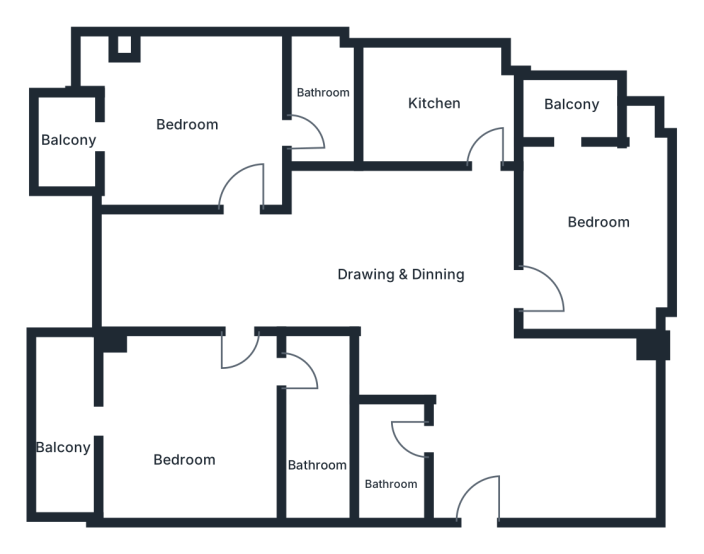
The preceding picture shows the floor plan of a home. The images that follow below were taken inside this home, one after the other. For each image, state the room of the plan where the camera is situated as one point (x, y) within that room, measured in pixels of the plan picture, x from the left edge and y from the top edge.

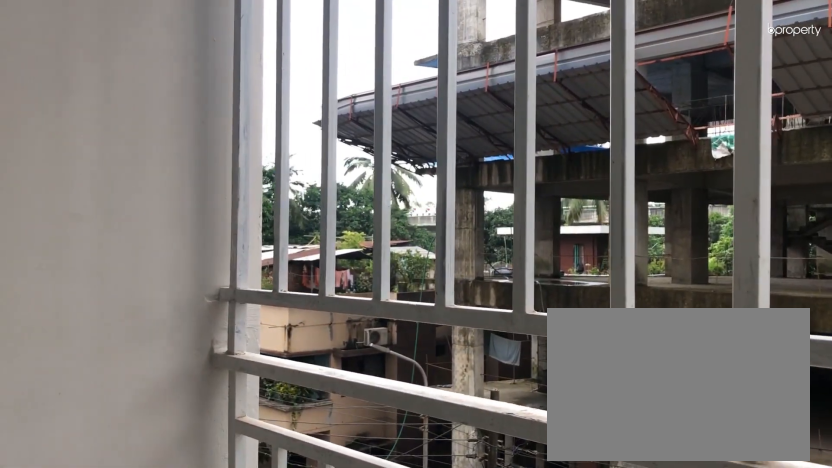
(70, 139)
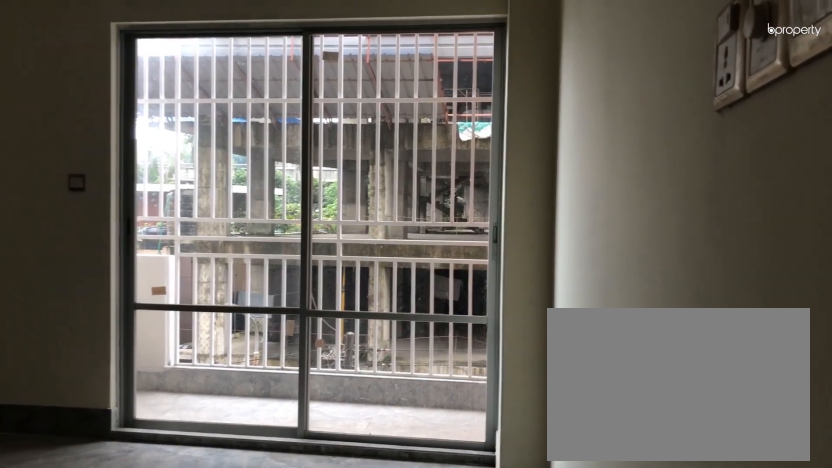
(185, 423)
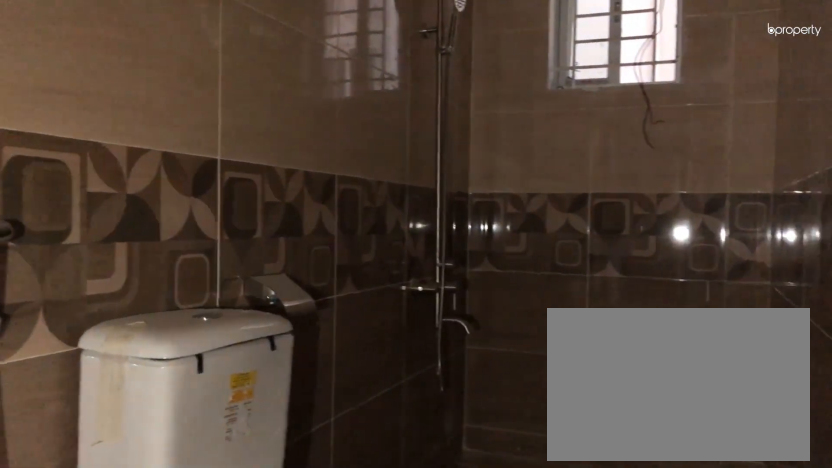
(313, 436)
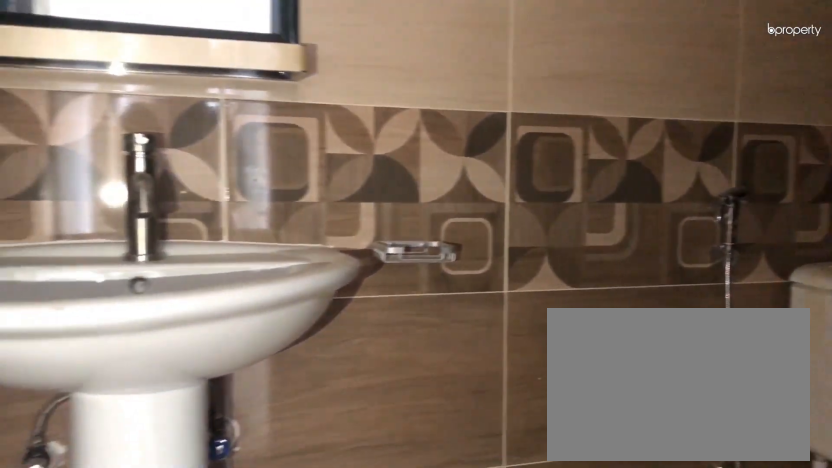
(313, 436)
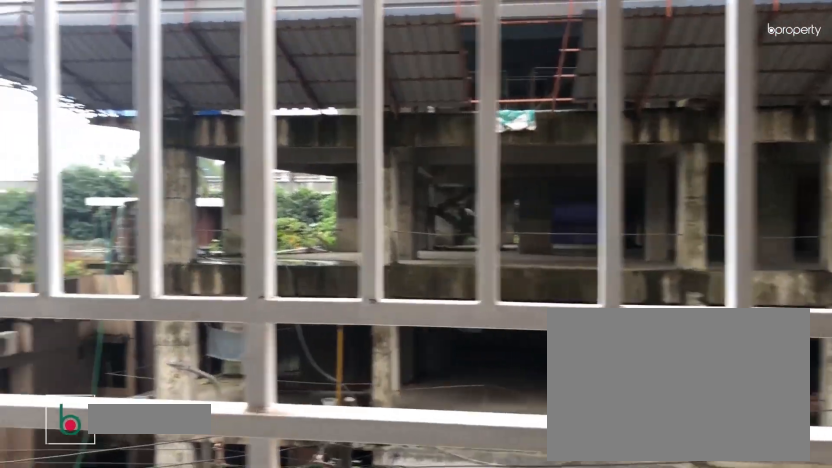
(58, 418)
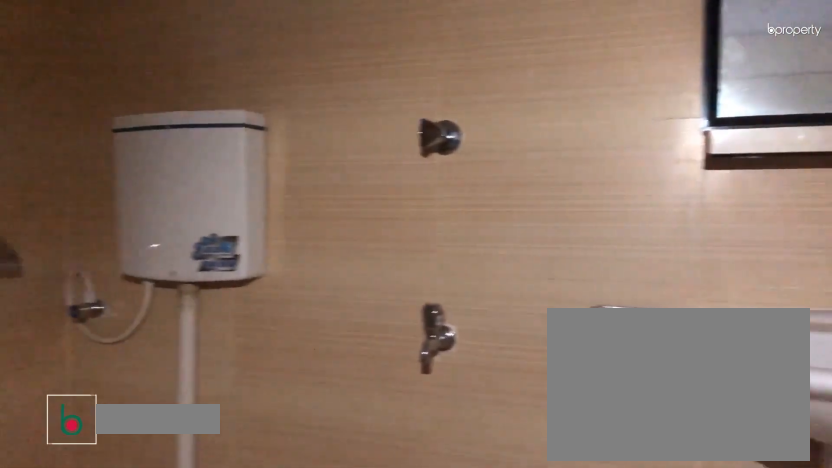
(395, 462)
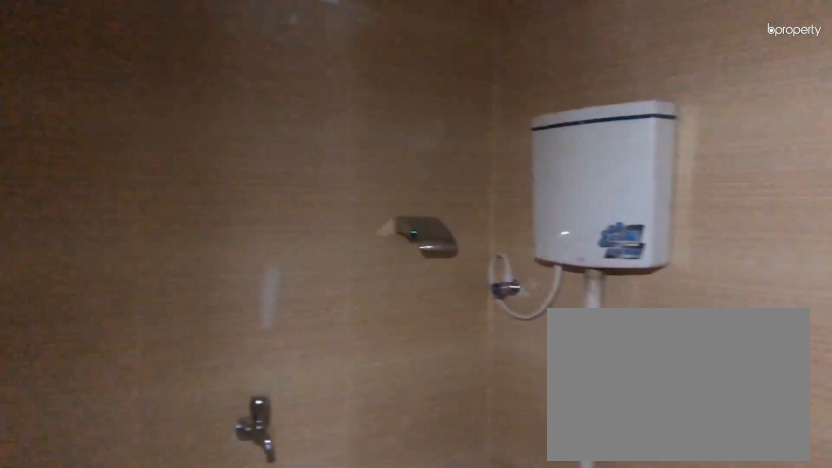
(395, 462)
